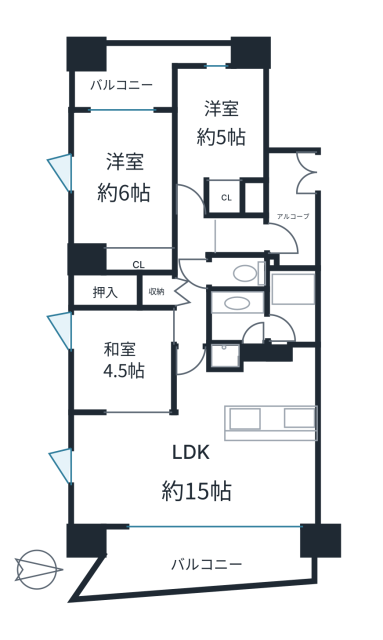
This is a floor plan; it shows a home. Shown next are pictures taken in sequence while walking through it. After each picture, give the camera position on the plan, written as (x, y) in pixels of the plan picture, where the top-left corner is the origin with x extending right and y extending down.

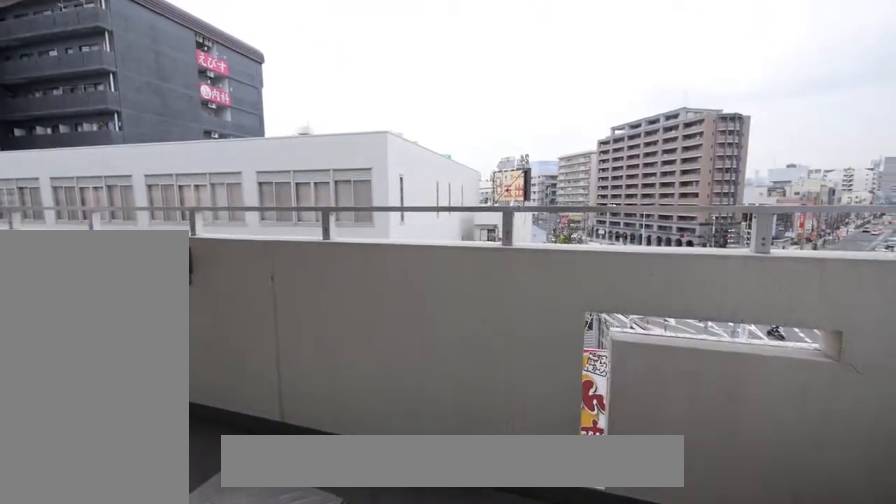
(124, 561)
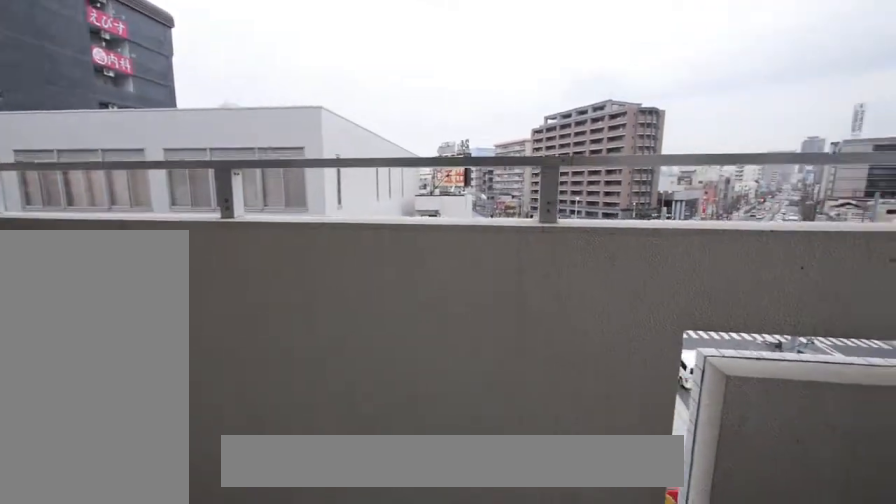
(125, 561)
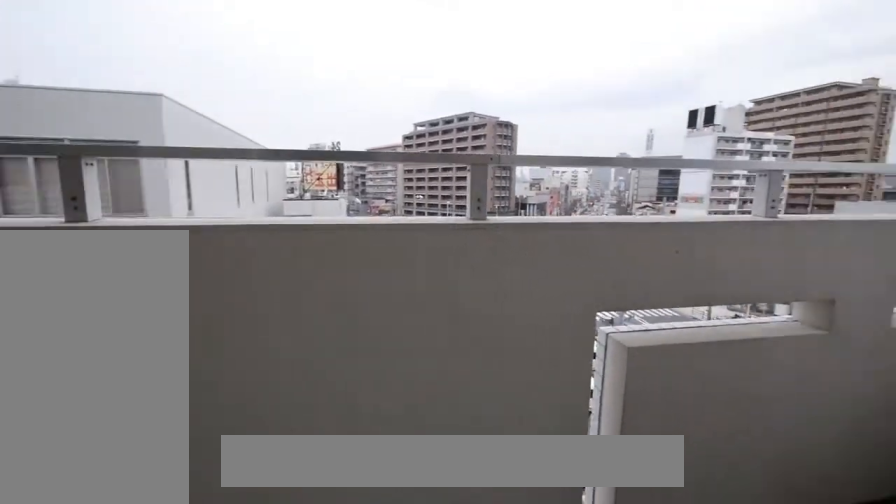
(124, 561)
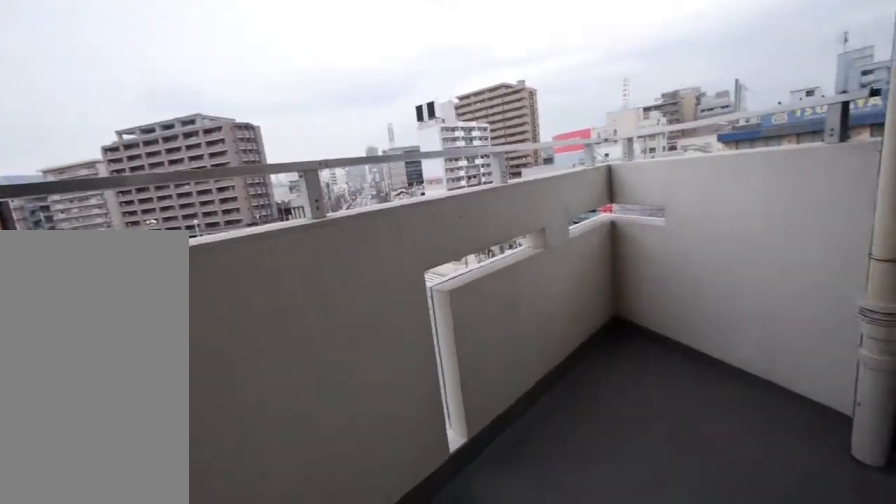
(124, 561)
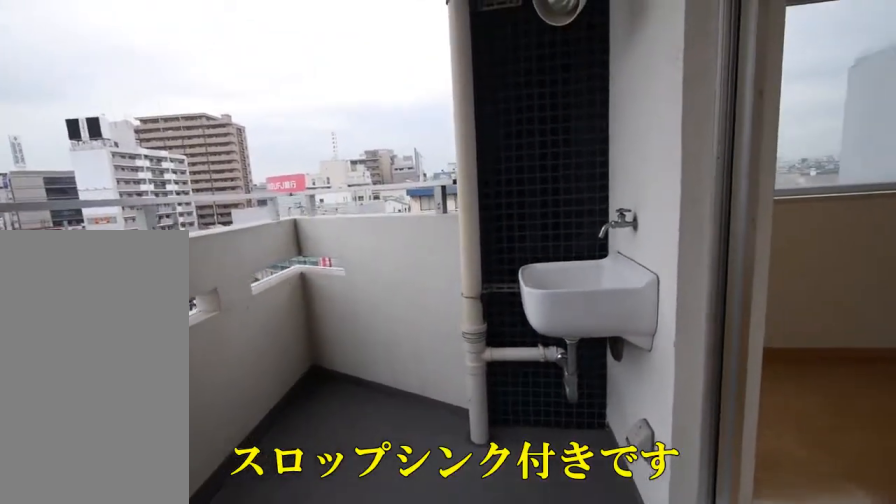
(124, 561)
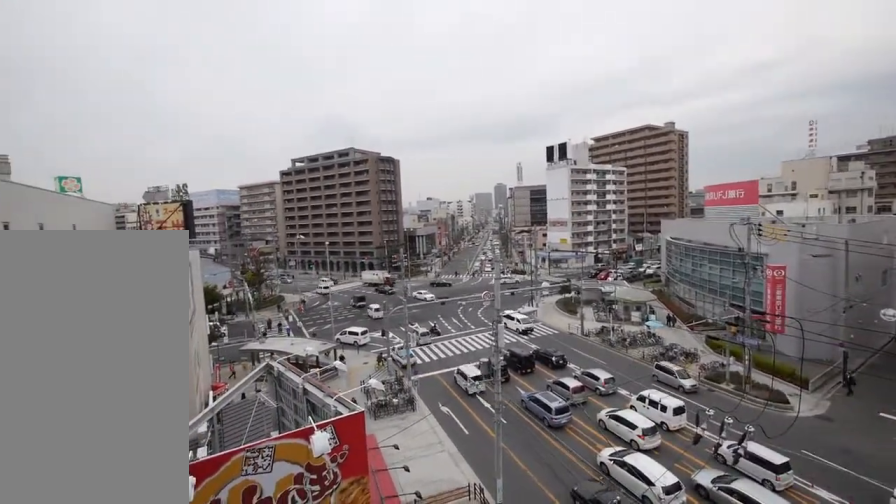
(125, 561)
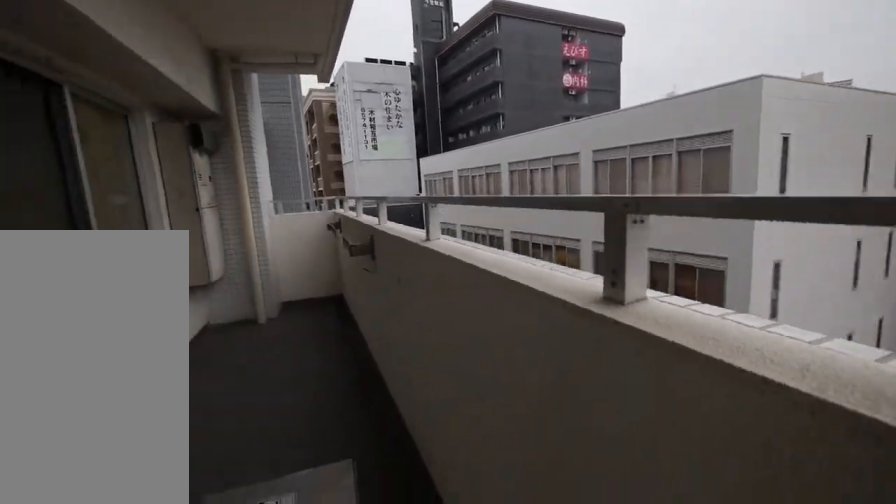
(124, 561)
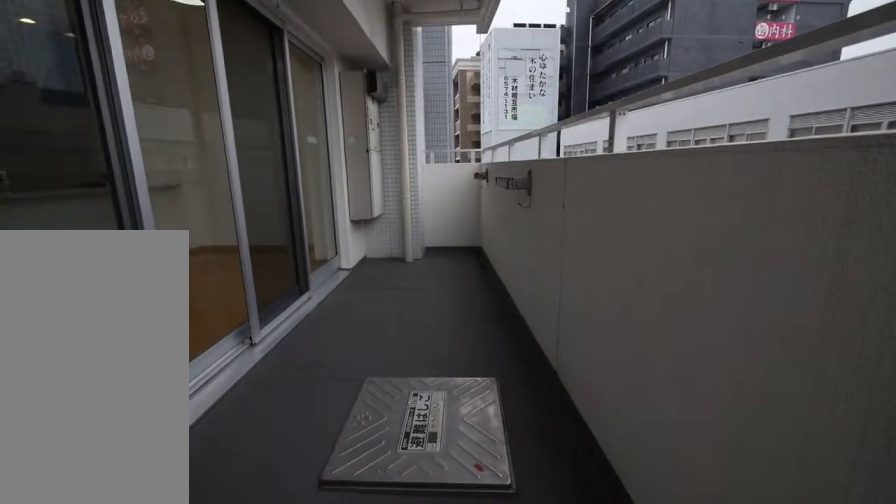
(123, 560)
